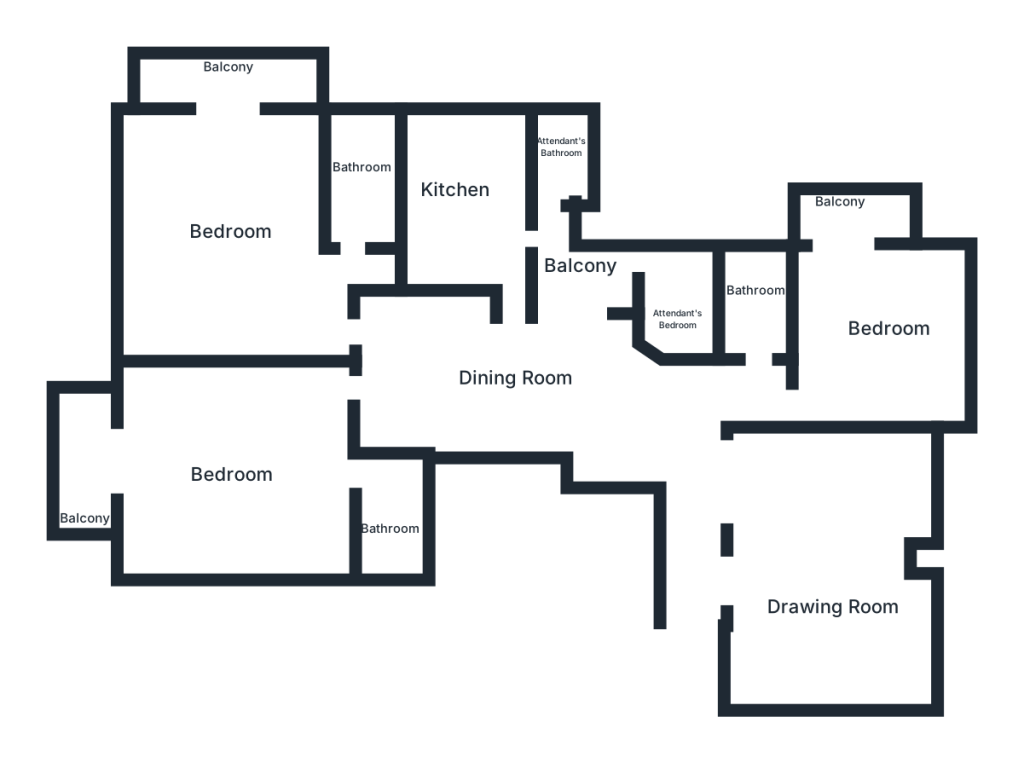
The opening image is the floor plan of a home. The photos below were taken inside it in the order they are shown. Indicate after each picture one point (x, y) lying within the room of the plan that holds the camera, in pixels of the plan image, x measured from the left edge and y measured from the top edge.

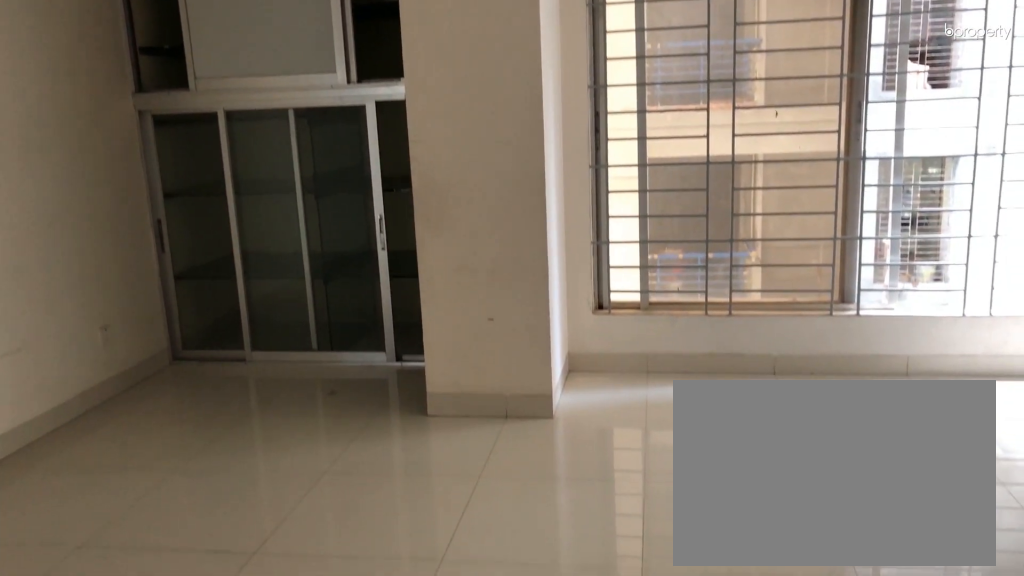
(818, 575)
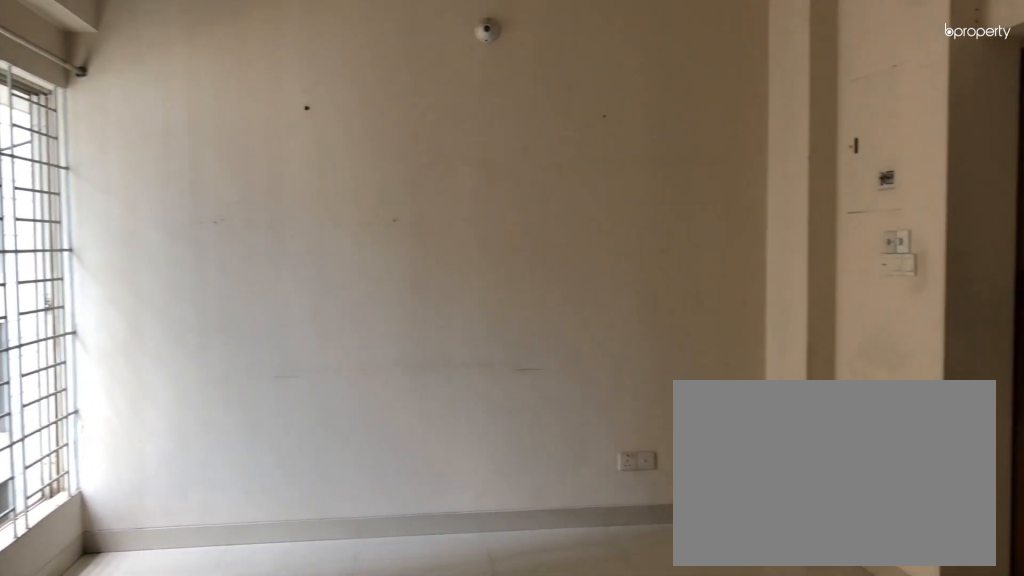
(819, 575)
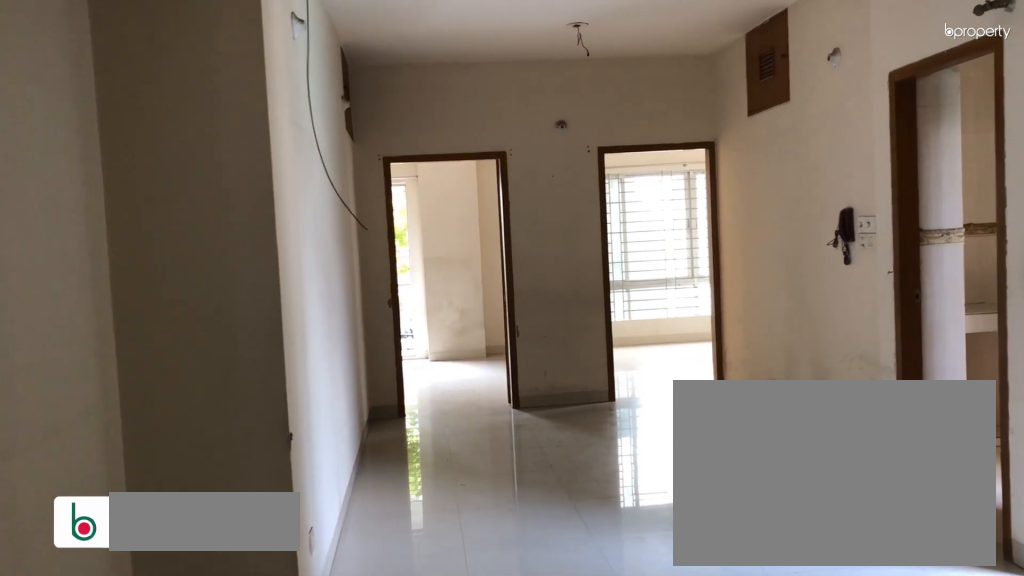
(500, 368)
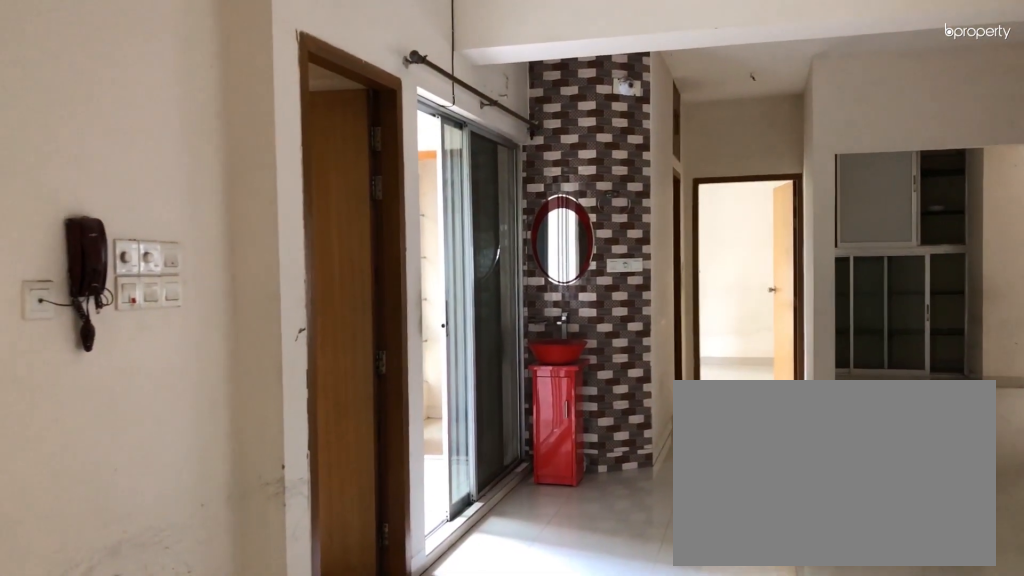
(499, 368)
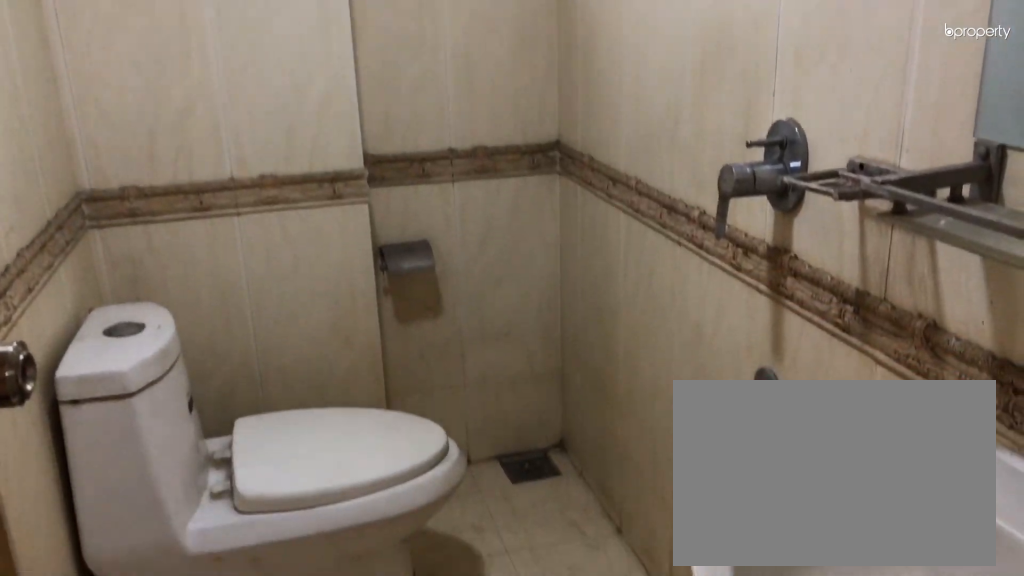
(758, 299)
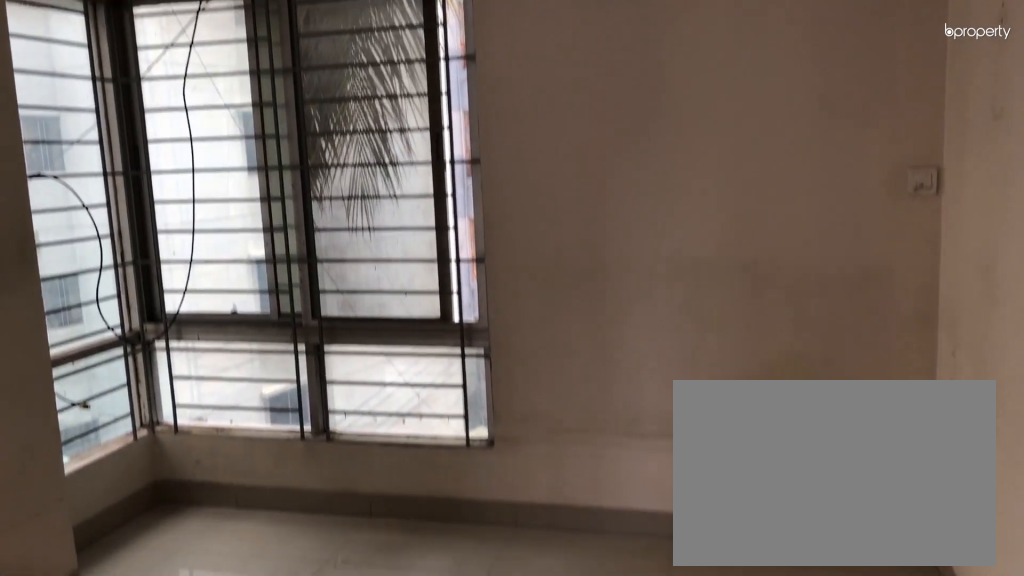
(878, 317)
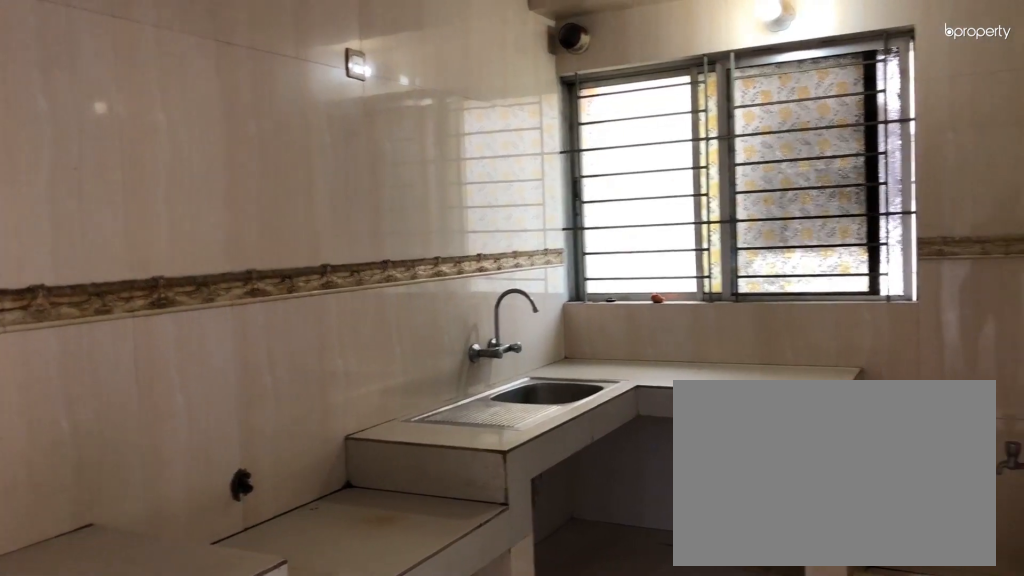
(453, 192)
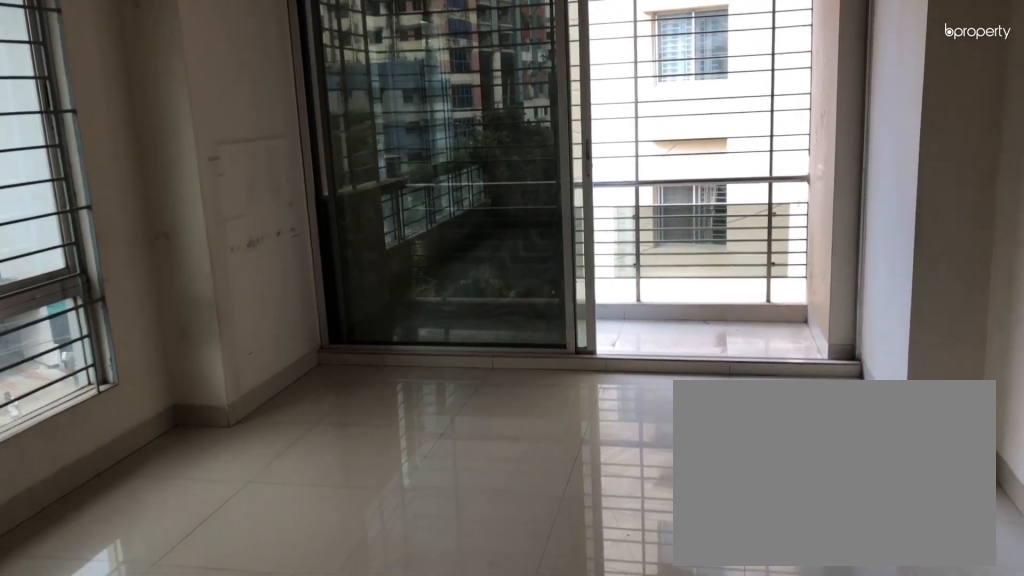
(228, 227)
